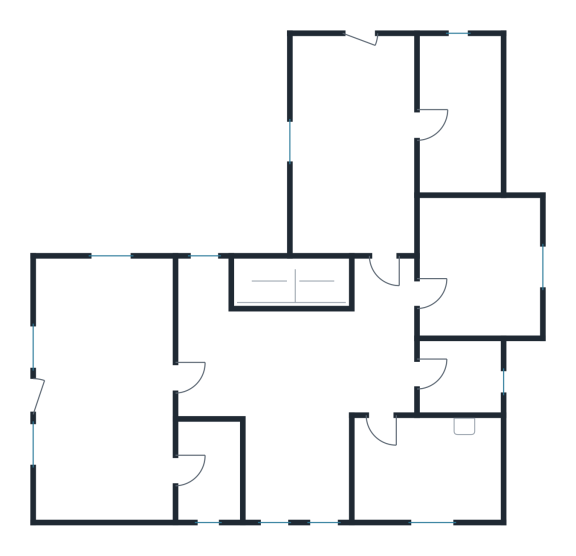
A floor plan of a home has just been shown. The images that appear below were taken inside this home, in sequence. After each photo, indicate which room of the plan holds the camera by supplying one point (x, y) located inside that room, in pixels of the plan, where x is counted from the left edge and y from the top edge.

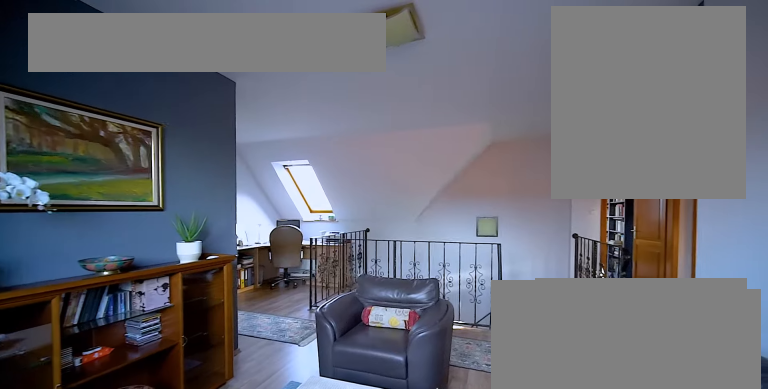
(296, 405)
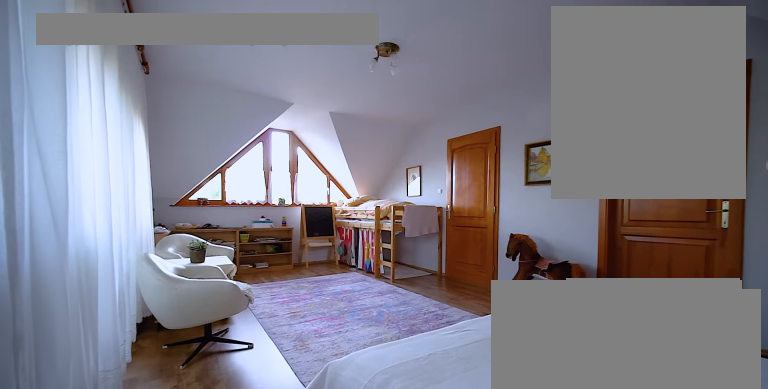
(105, 391)
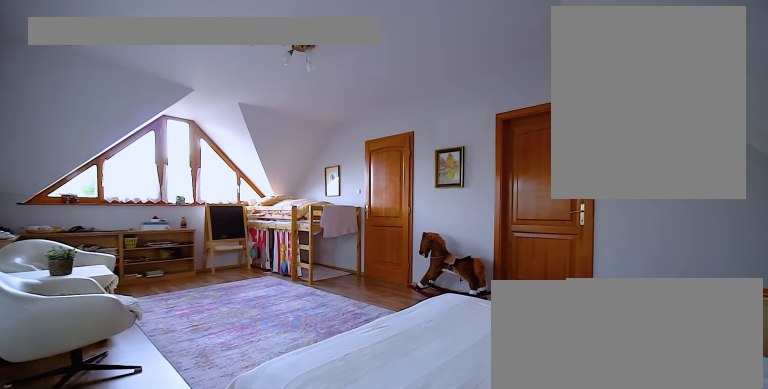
(106, 391)
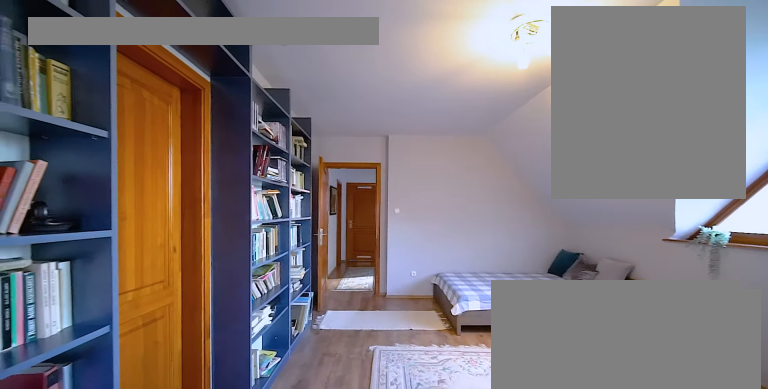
(355, 148)
